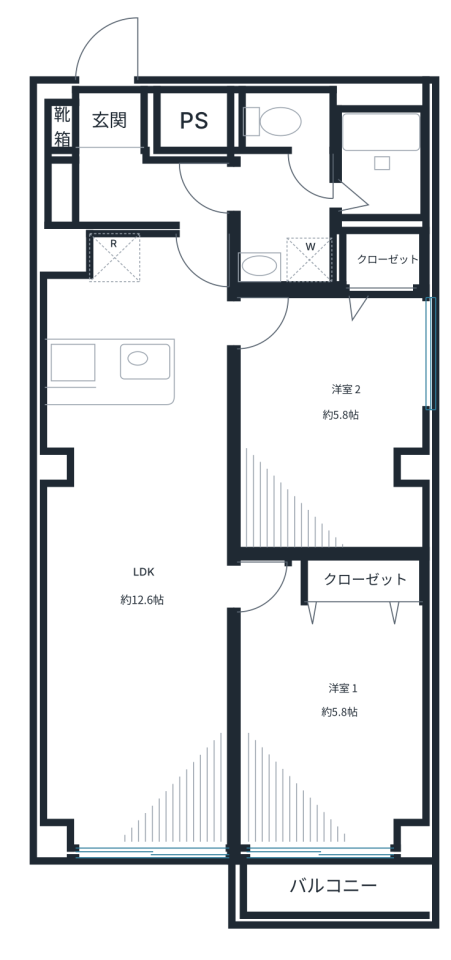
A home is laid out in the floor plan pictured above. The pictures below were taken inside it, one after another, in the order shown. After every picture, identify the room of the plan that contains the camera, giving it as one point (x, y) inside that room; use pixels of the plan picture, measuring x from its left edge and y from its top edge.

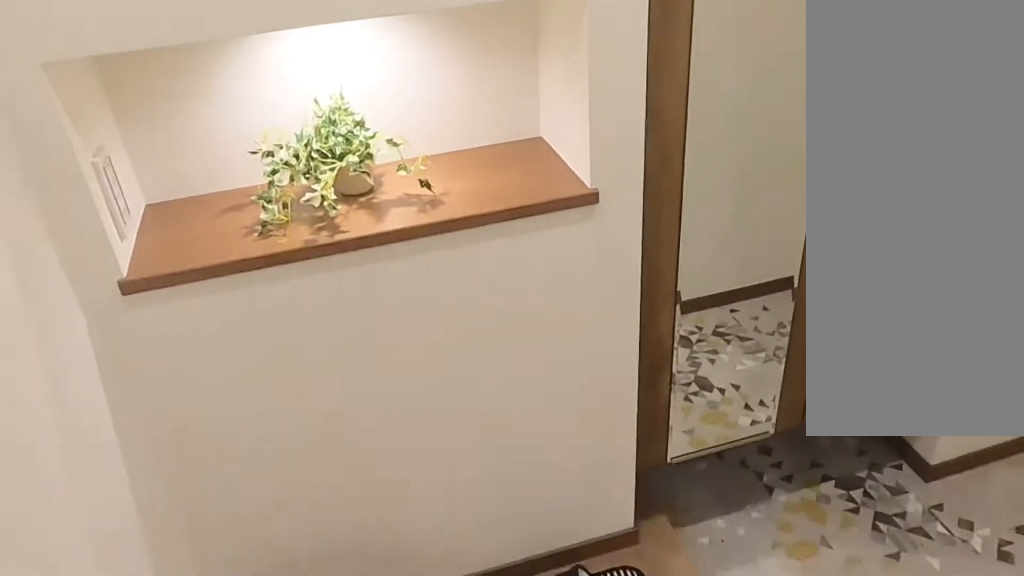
(122, 168)
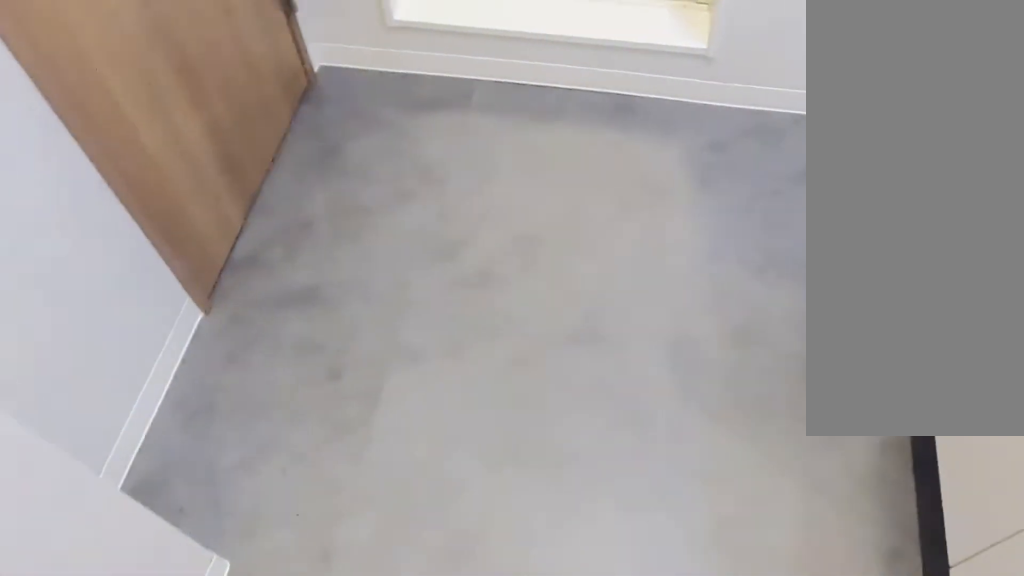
(320, 206)
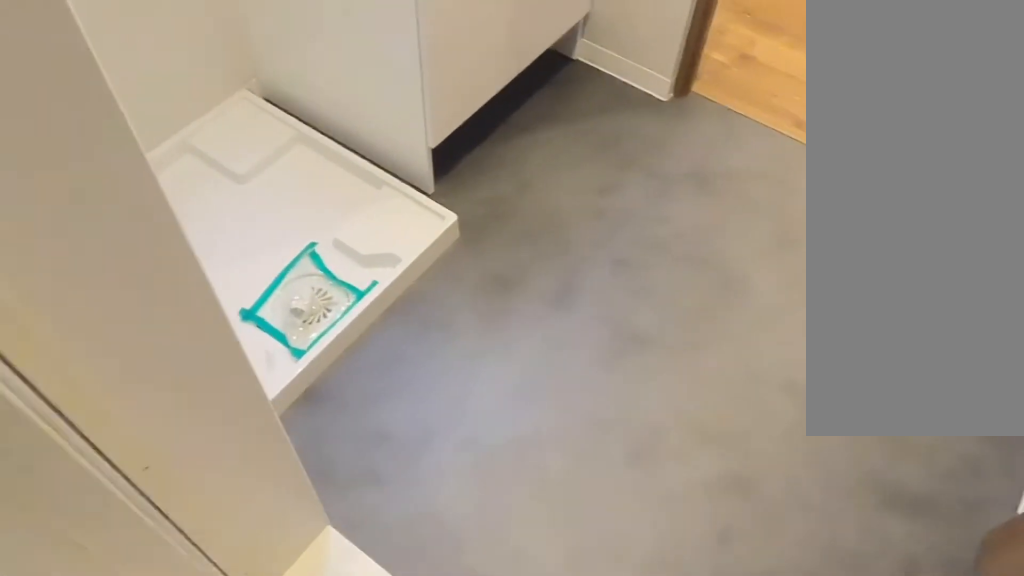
(320, 206)
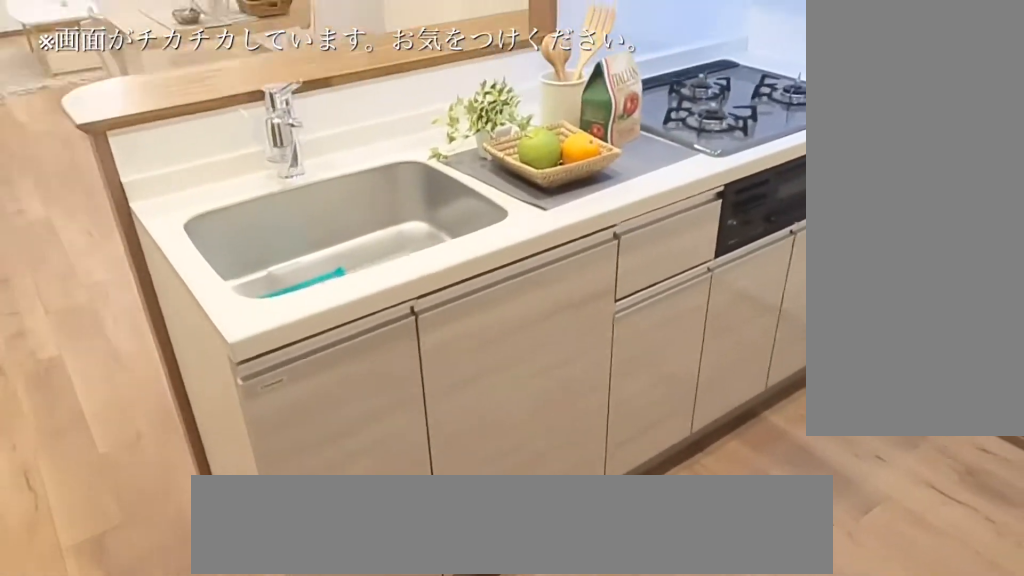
(118, 295)
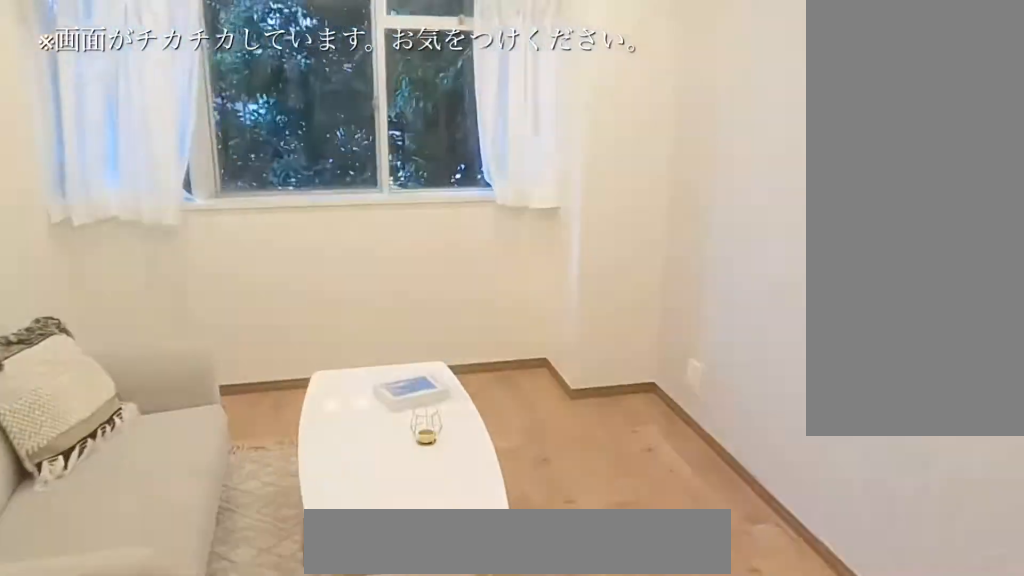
(145, 600)
